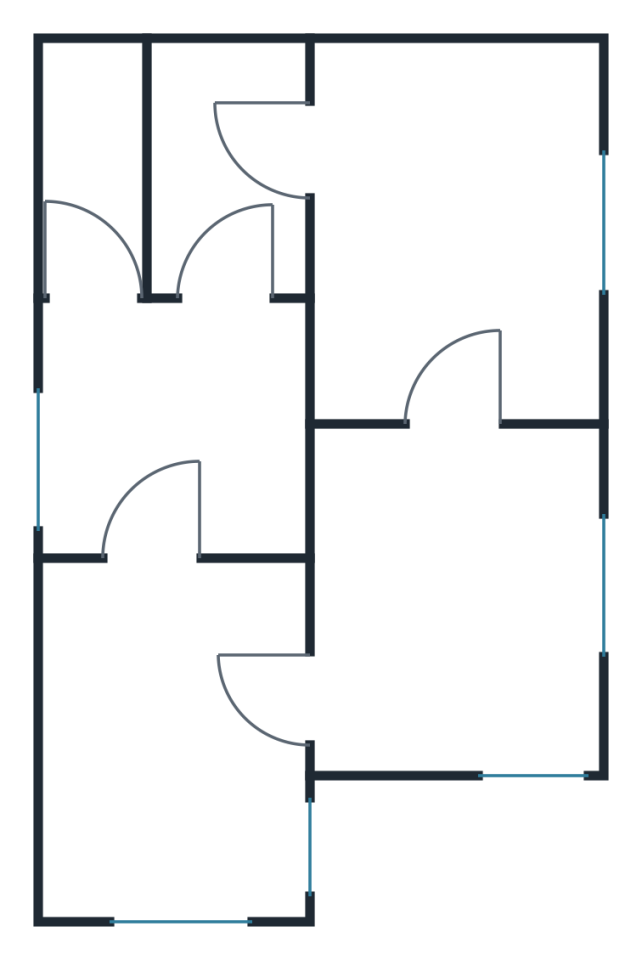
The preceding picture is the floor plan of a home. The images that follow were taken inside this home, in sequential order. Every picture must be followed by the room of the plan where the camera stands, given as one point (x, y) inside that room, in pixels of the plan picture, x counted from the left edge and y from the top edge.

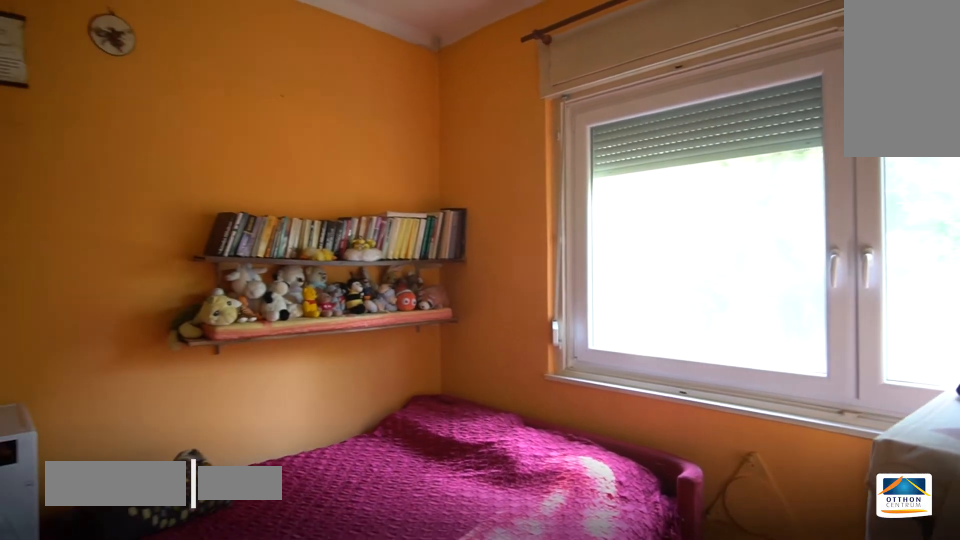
(461, 210)
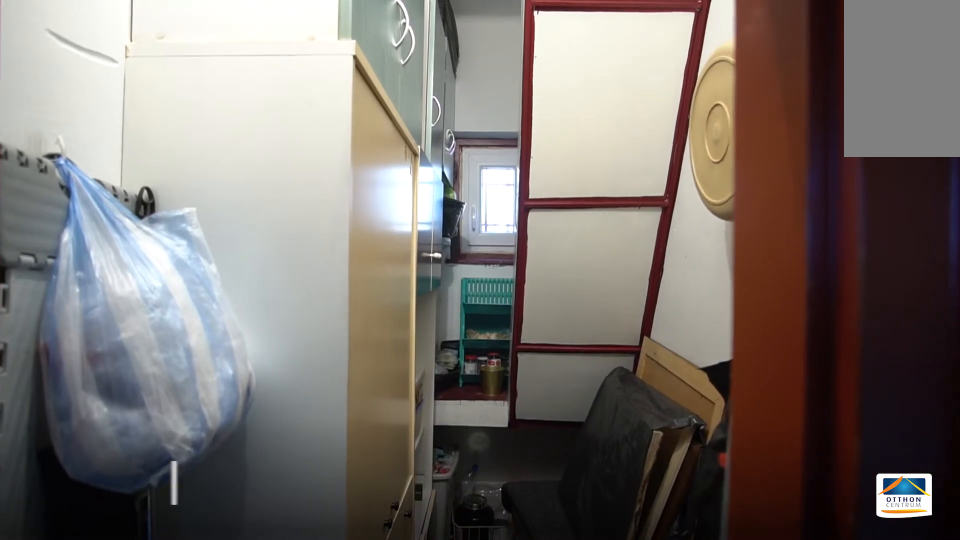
(105, 156)
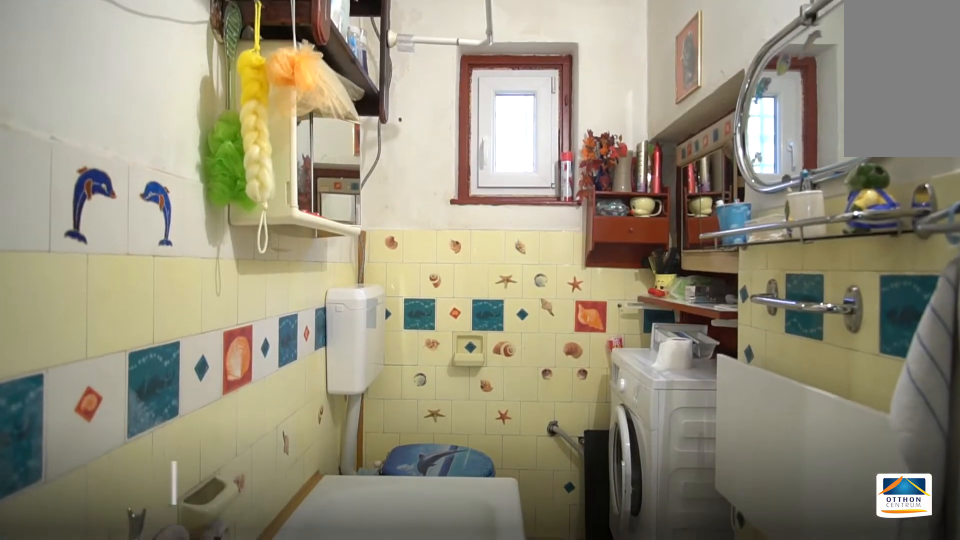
(234, 163)
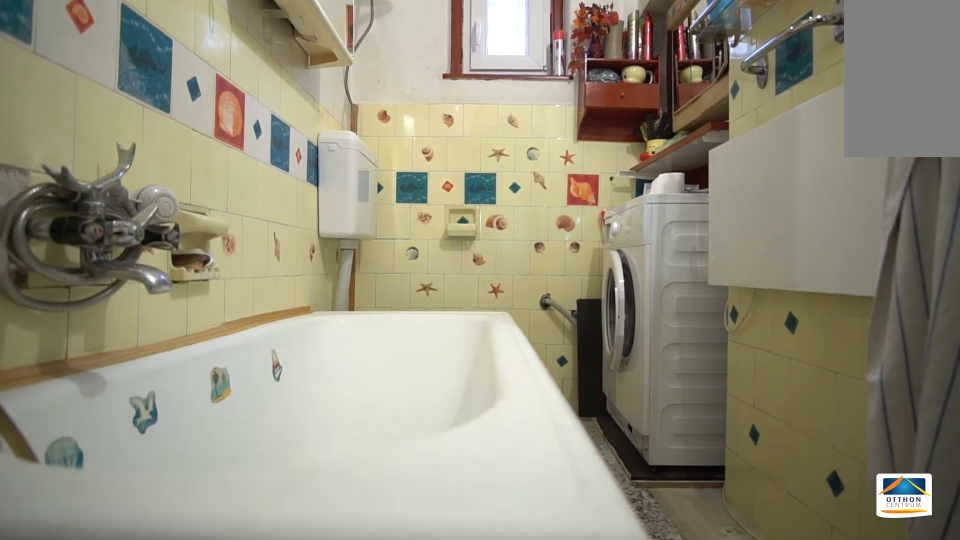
(234, 163)
